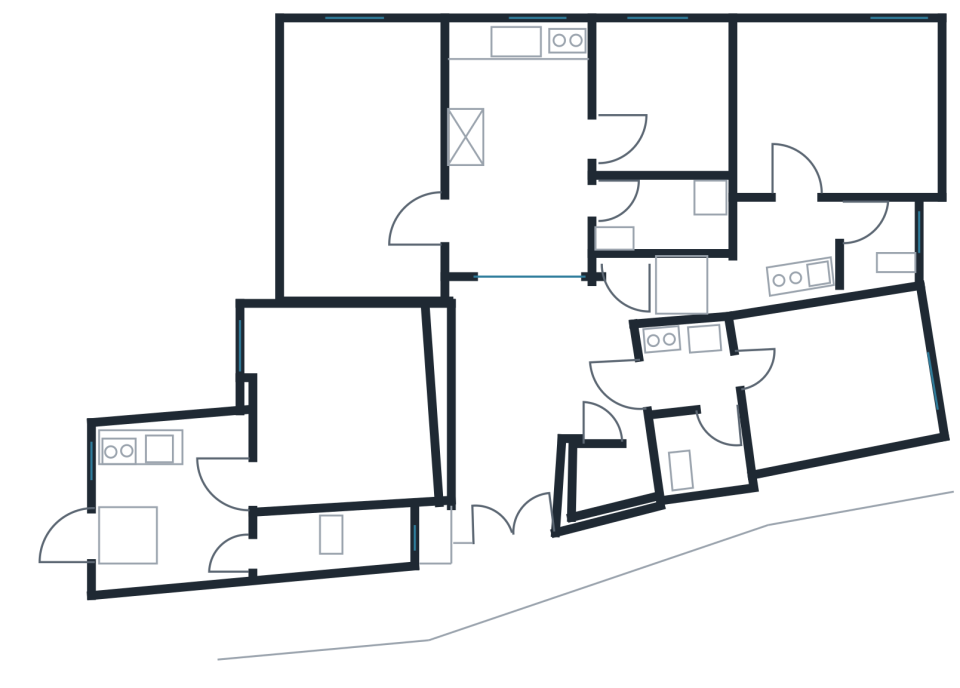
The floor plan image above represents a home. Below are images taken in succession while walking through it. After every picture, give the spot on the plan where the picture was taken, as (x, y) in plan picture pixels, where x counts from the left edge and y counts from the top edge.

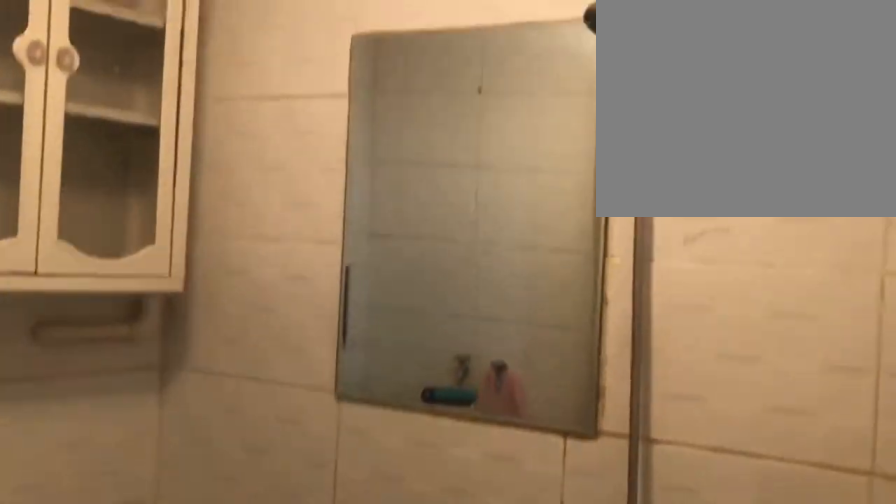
(862, 248)
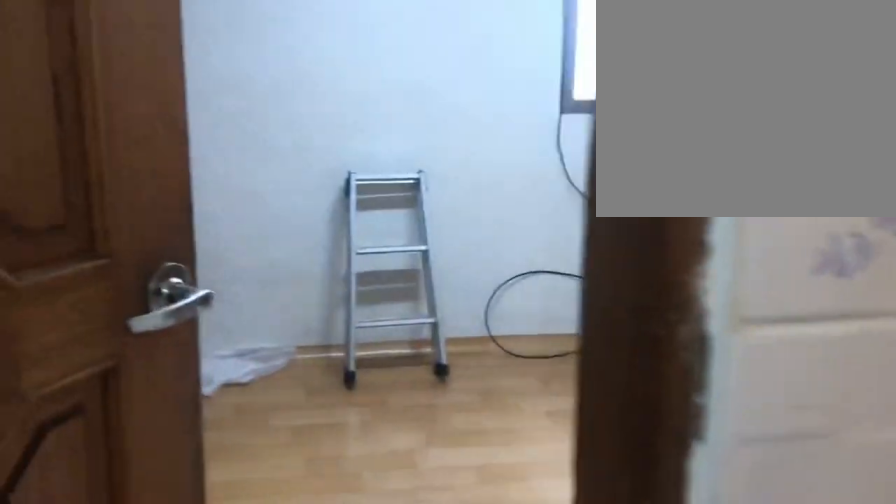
(794, 209)
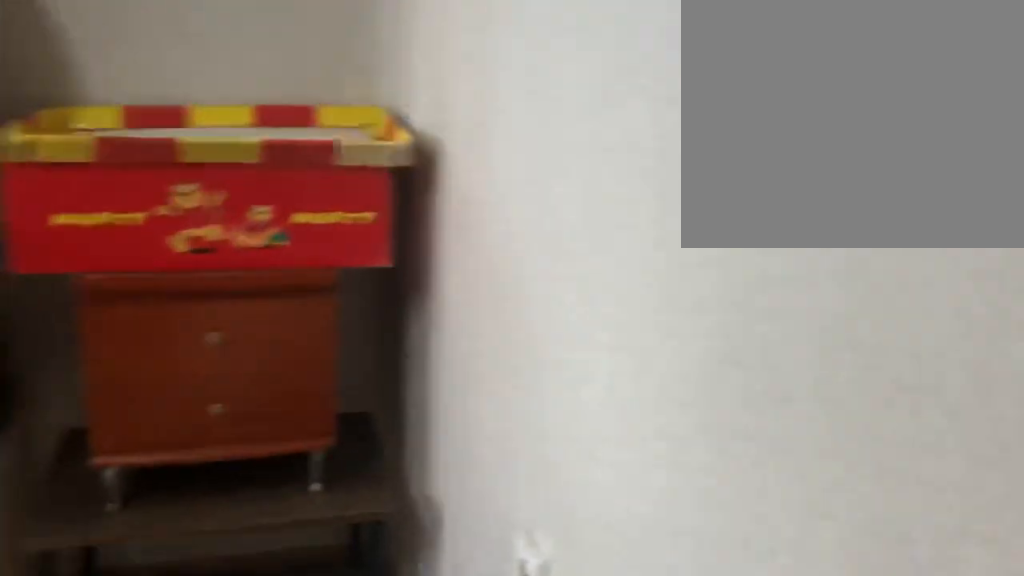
(815, 132)
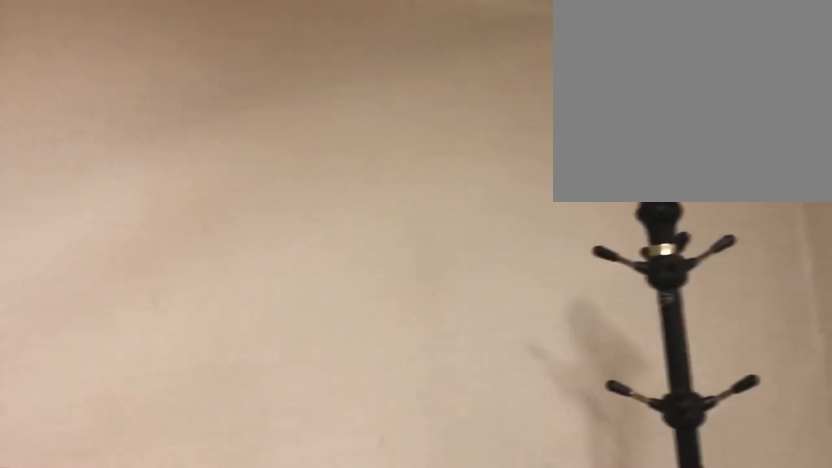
(840, 101)
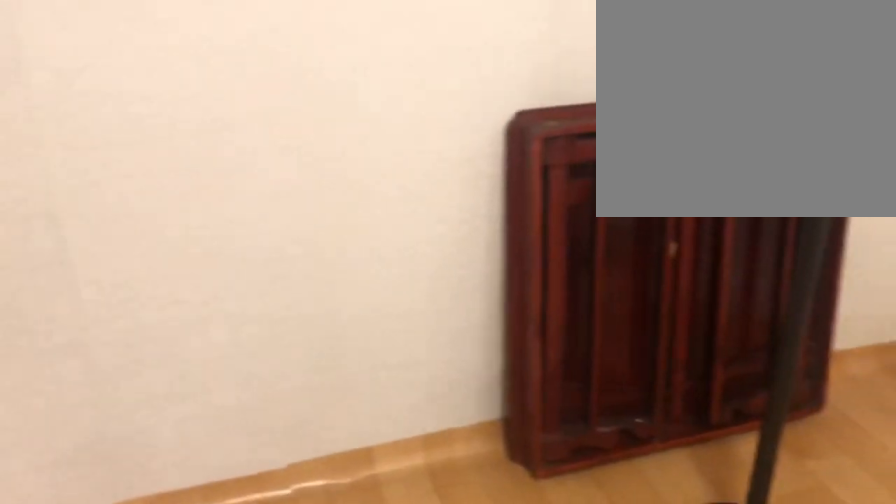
(826, 123)
